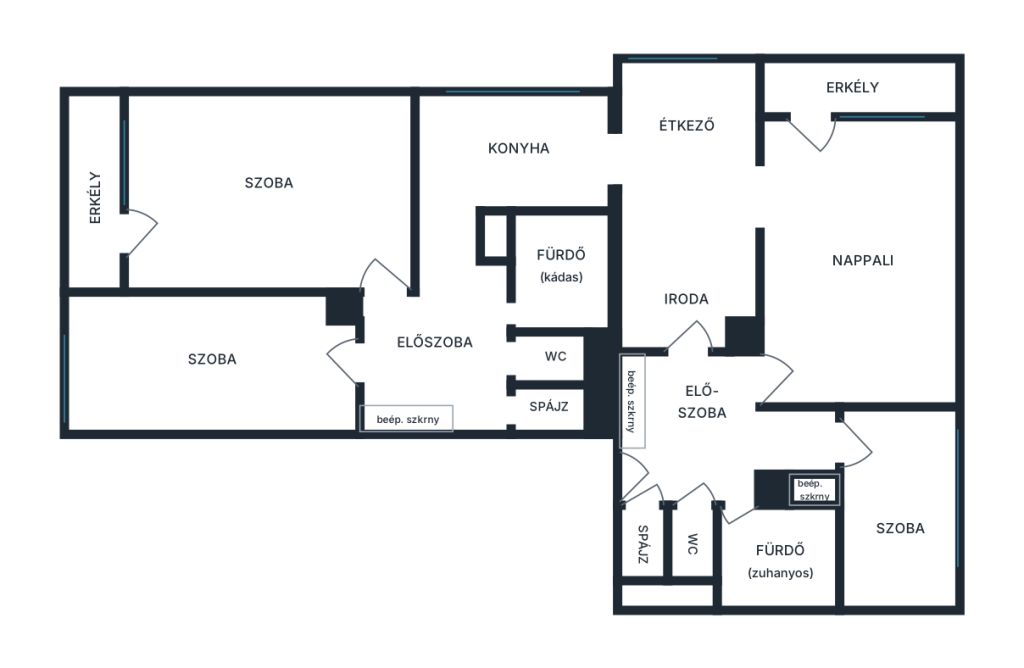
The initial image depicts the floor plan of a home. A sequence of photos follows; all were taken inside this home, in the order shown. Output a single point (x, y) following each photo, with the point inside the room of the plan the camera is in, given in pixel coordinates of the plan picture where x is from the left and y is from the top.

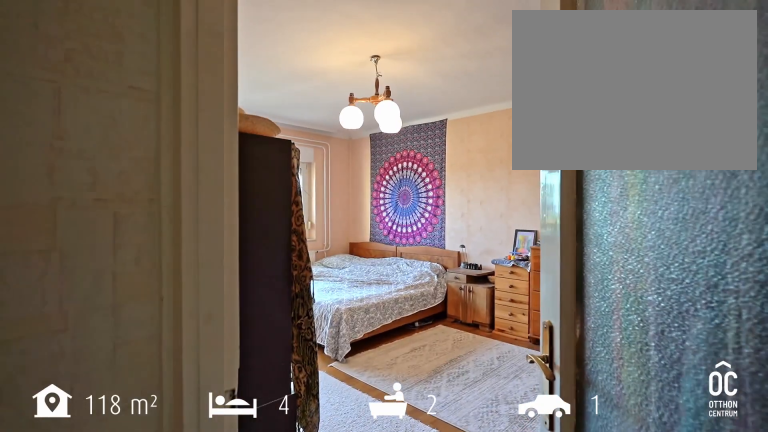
(269, 192)
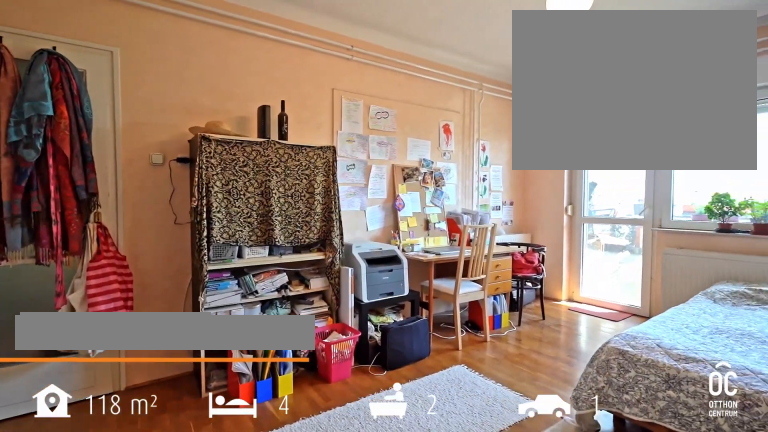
(269, 191)
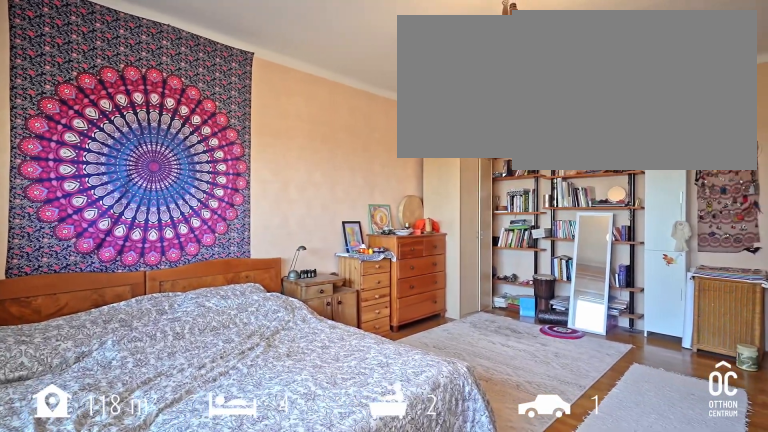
(268, 192)
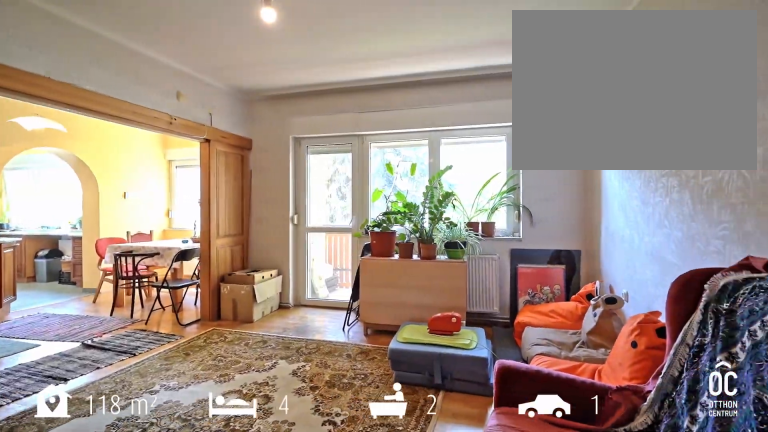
(857, 259)
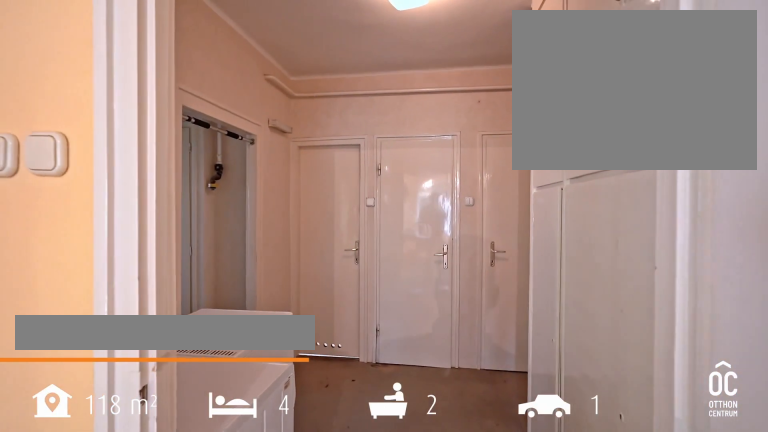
(697, 414)
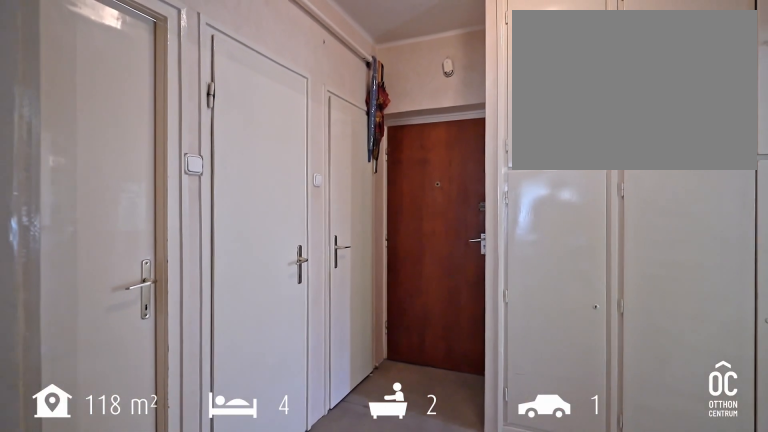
(697, 414)
